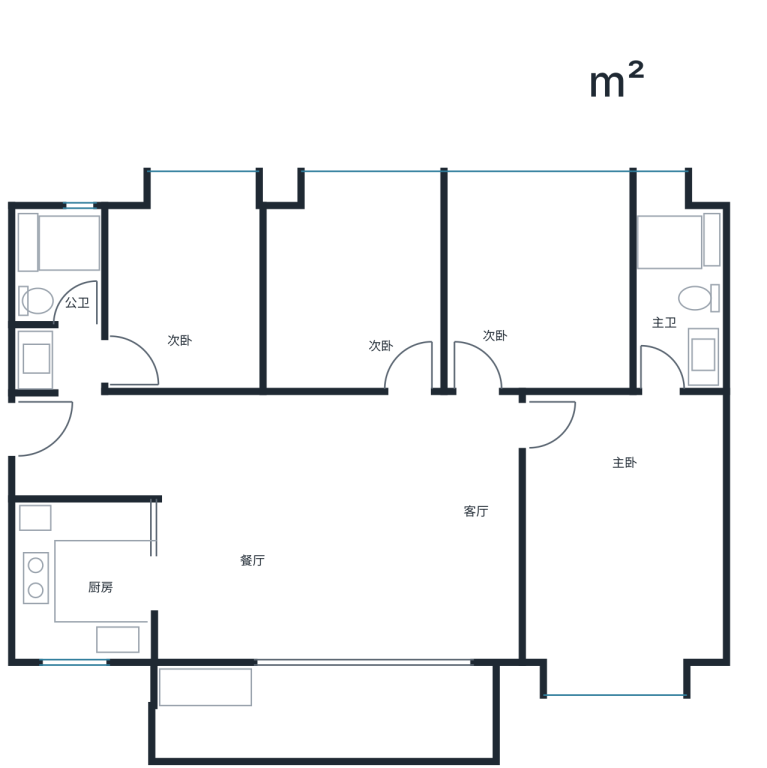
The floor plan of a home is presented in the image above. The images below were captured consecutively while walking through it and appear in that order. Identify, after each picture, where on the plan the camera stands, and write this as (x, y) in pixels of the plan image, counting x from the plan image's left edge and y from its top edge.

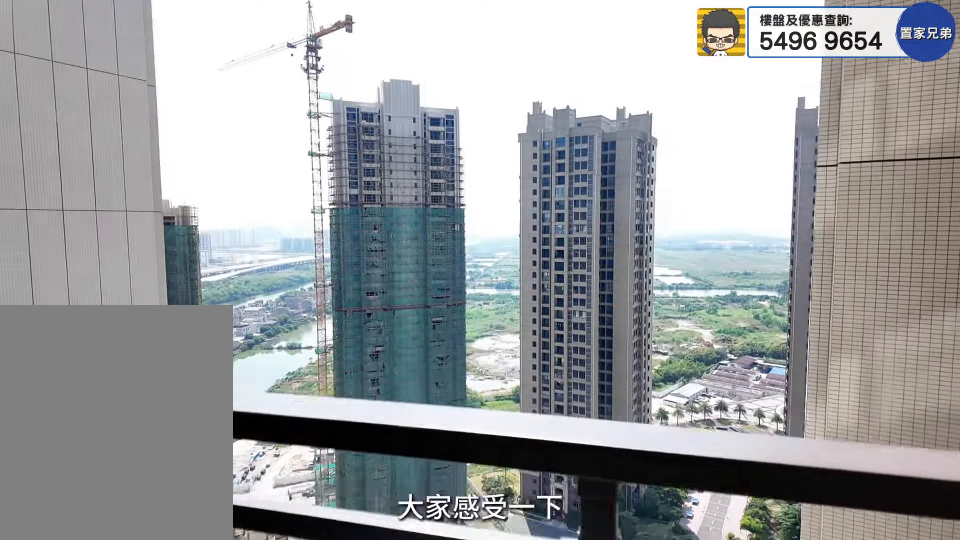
(368, 720)
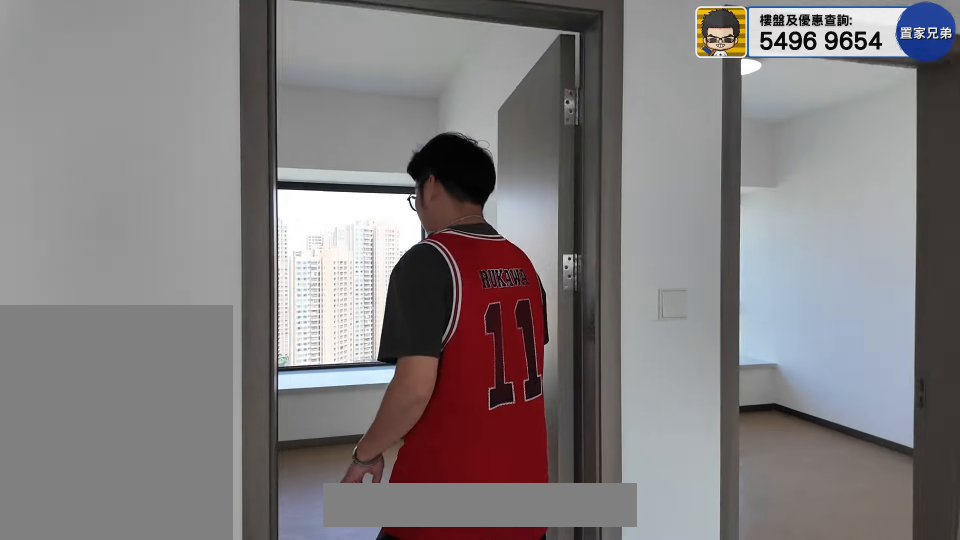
(389, 369)
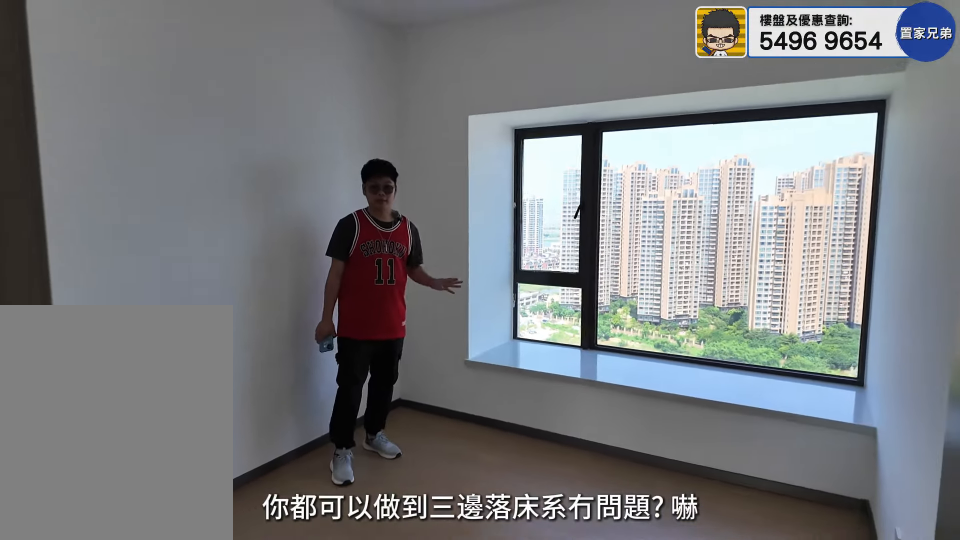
(357, 315)
